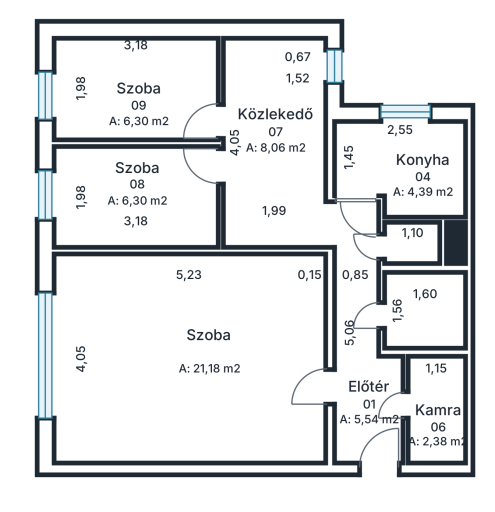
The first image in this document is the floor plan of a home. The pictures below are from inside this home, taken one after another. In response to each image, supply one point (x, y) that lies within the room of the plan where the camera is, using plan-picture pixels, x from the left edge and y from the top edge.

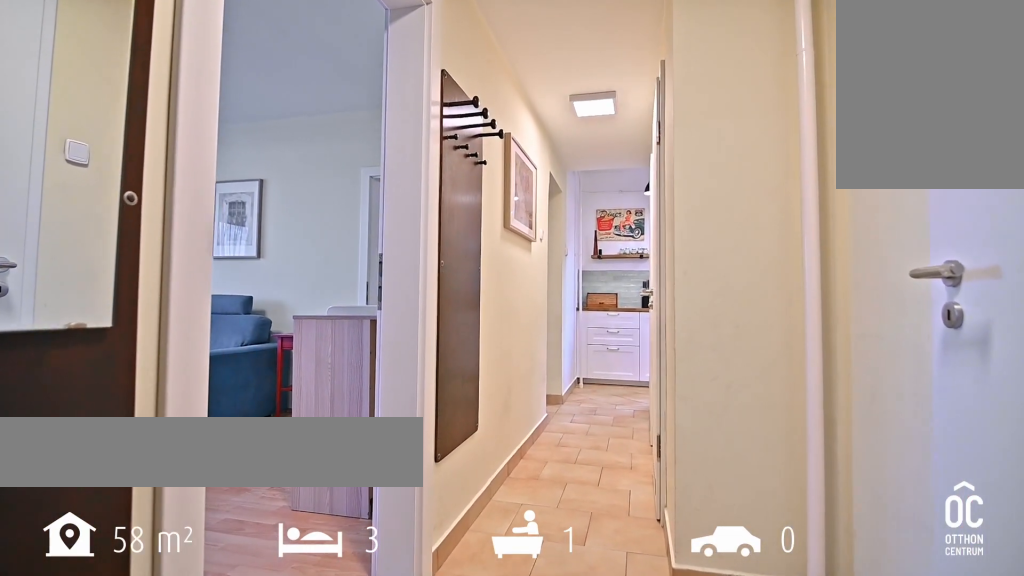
(370, 421)
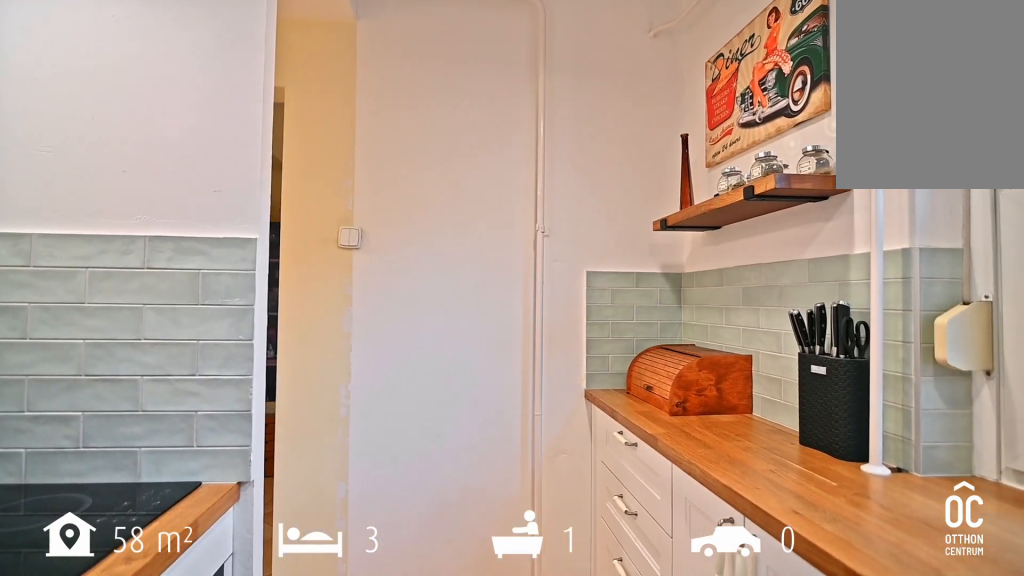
(433, 161)
